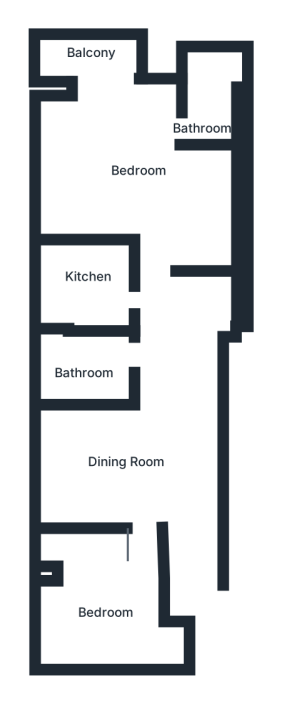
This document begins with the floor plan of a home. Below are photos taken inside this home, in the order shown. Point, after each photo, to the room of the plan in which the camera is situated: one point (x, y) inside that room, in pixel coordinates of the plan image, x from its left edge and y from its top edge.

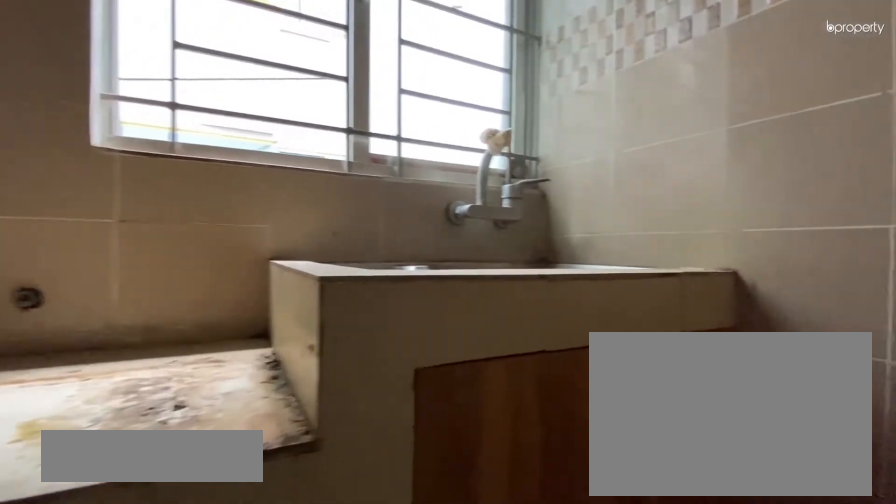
(88, 287)
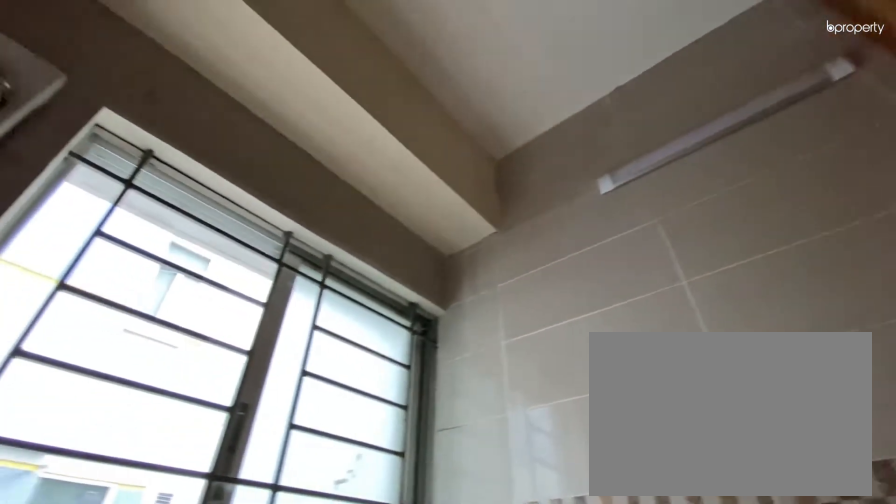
(100, 293)
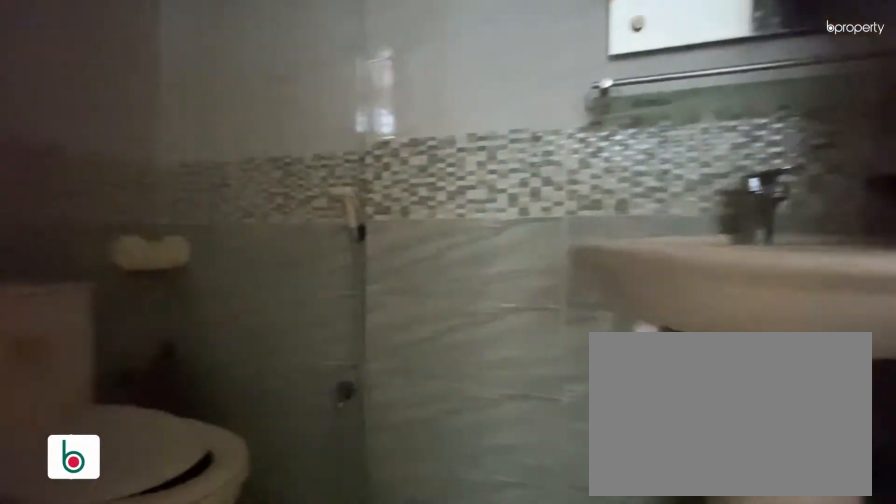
(215, 118)
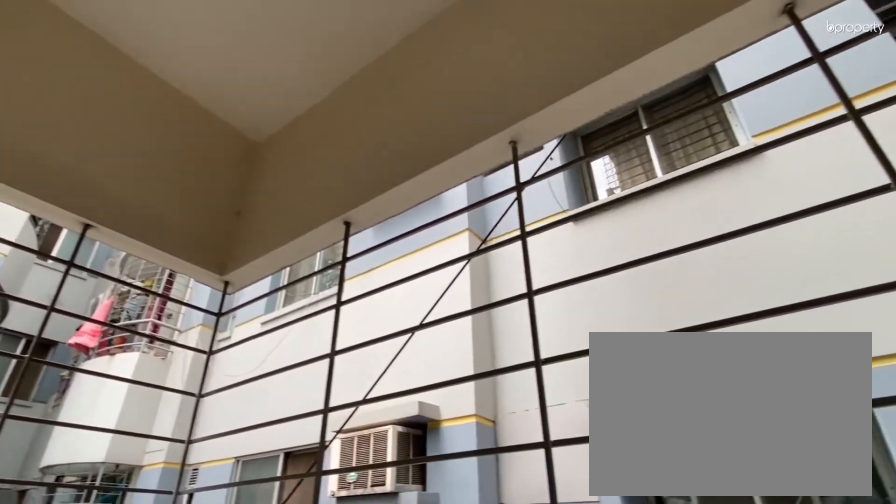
(91, 47)
